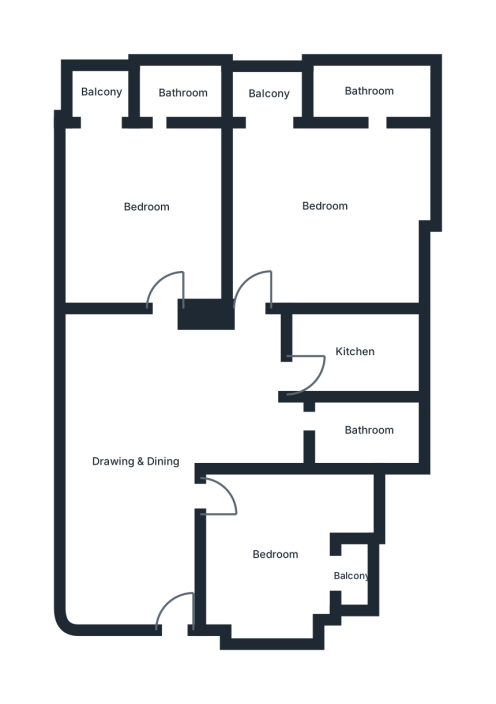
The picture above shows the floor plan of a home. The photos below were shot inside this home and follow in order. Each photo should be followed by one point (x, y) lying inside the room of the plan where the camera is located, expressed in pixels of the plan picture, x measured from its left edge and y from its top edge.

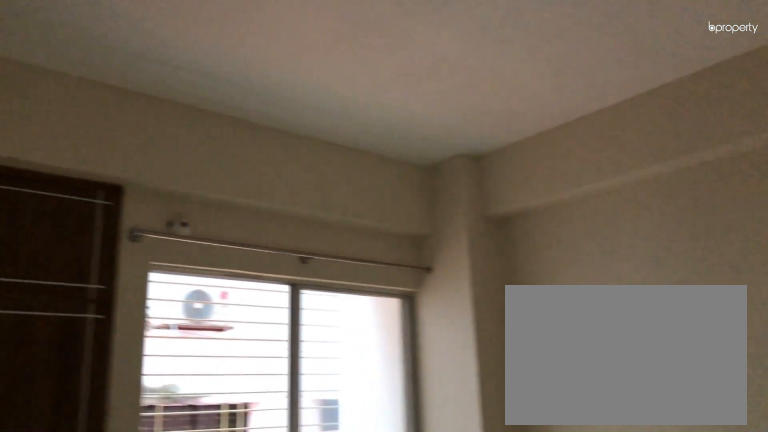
(275, 556)
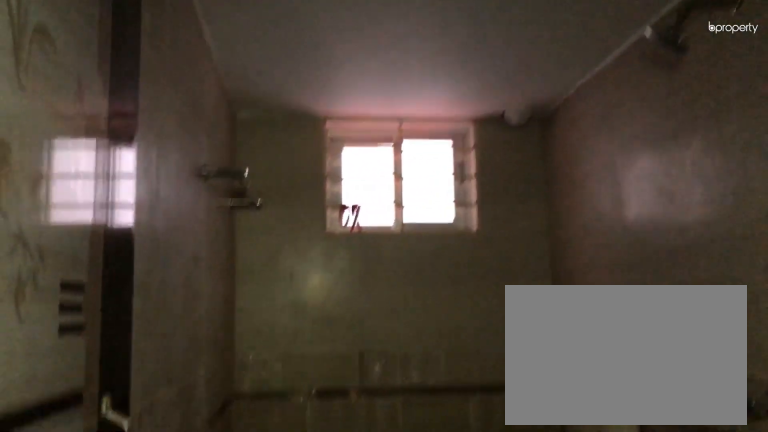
(371, 430)
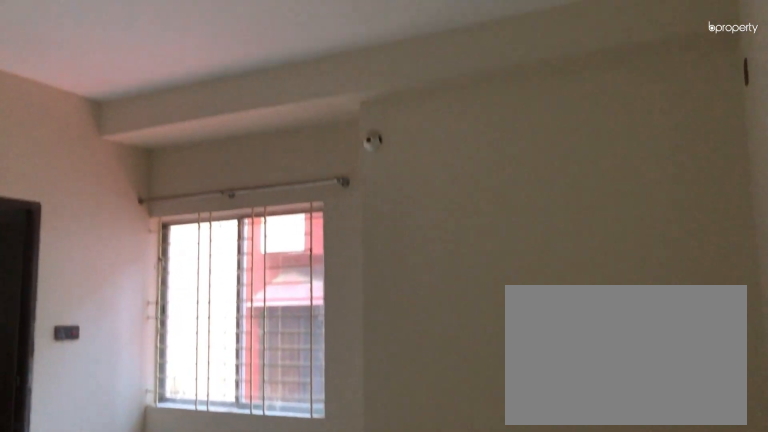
(327, 206)
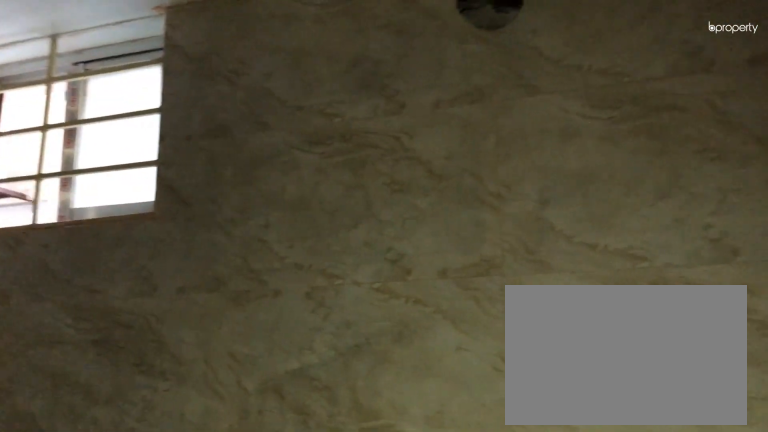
(372, 95)
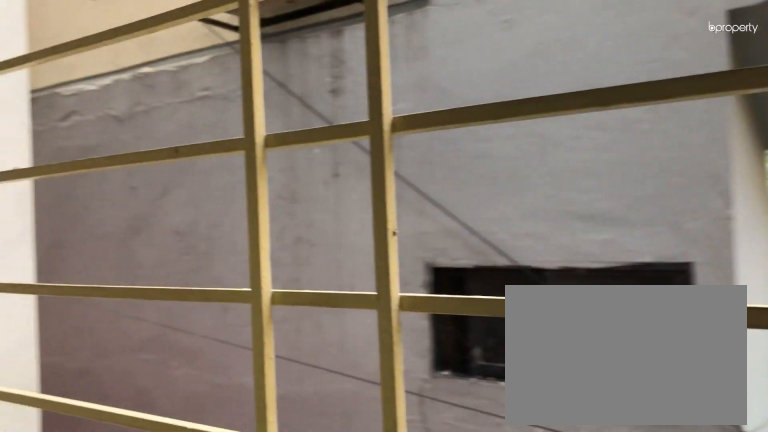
(271, 92)
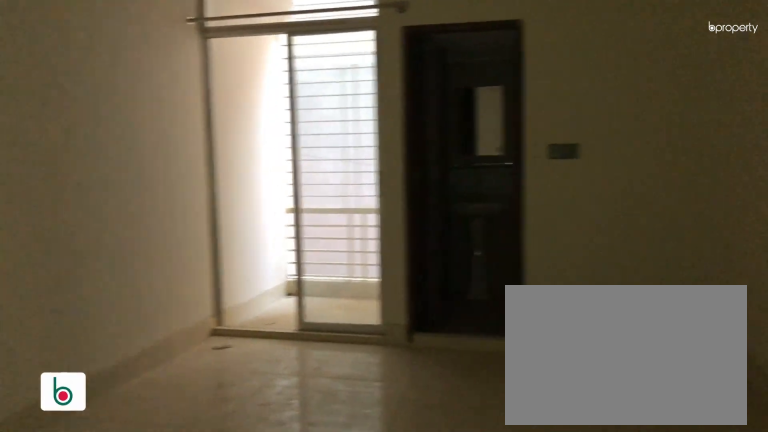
(151, 206)
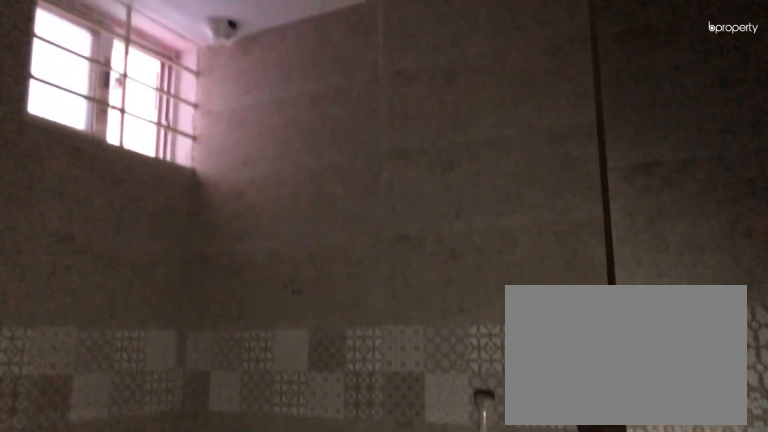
(189, 95)
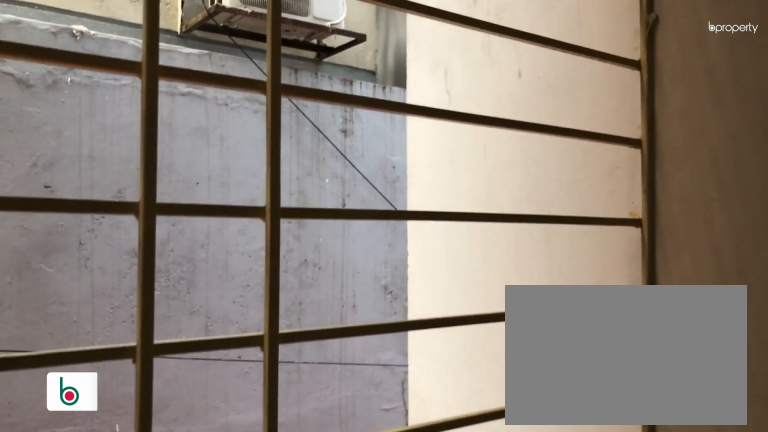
(103, 93)
